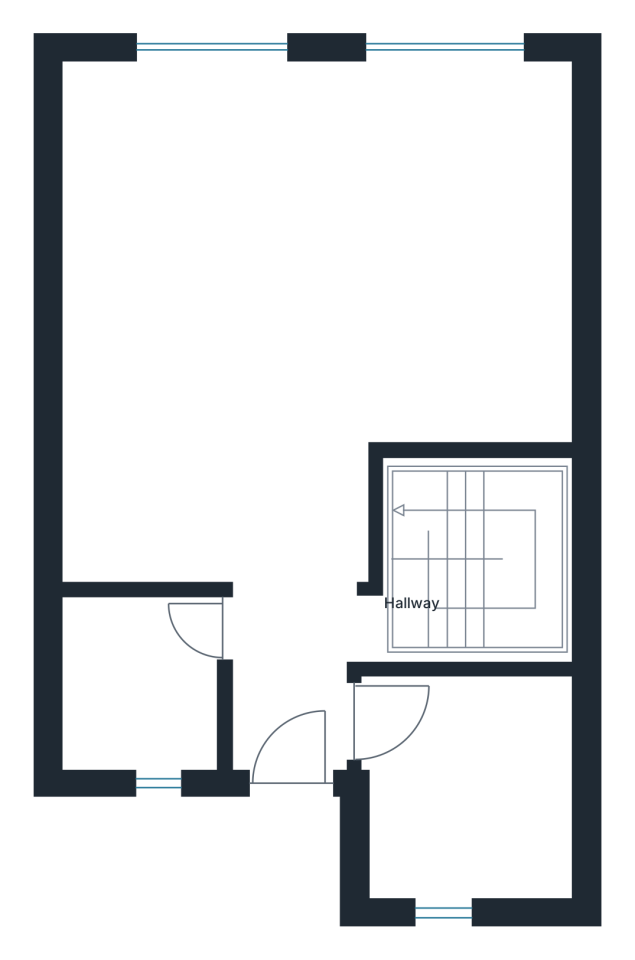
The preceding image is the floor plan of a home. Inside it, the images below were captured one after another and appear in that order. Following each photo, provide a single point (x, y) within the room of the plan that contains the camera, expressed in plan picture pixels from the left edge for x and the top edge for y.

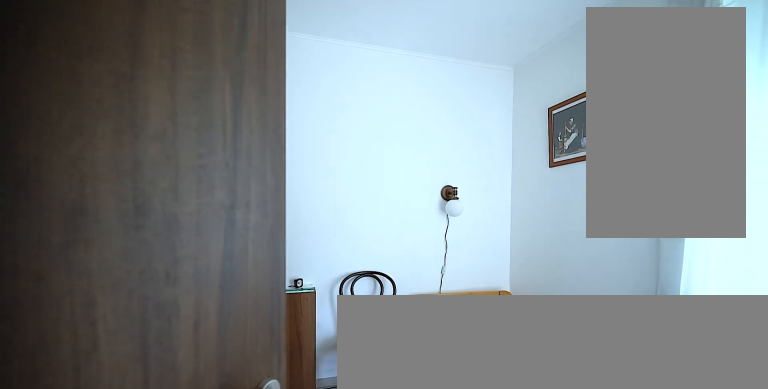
(473, 805)
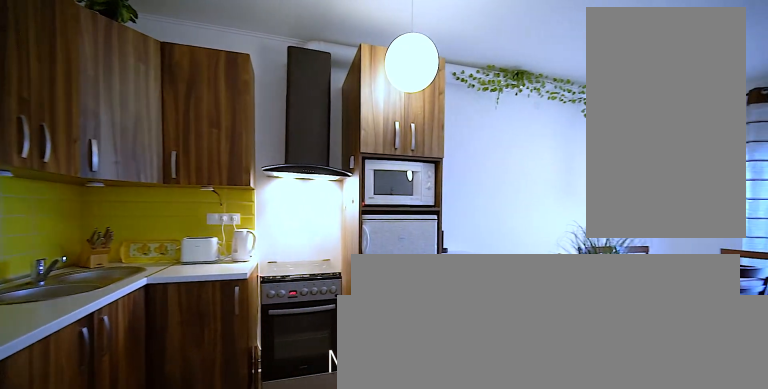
(321, 279)
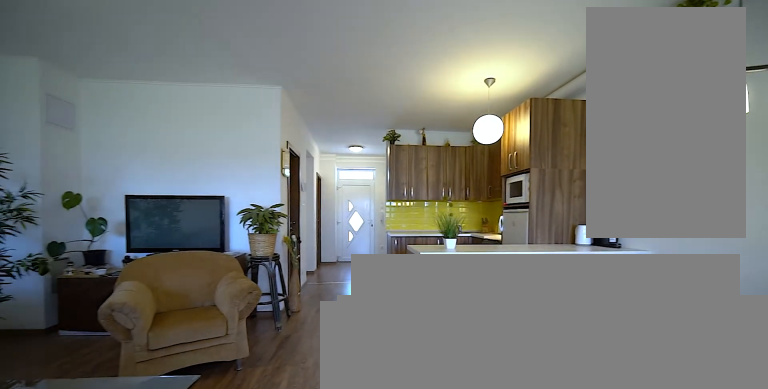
(321, 279)
